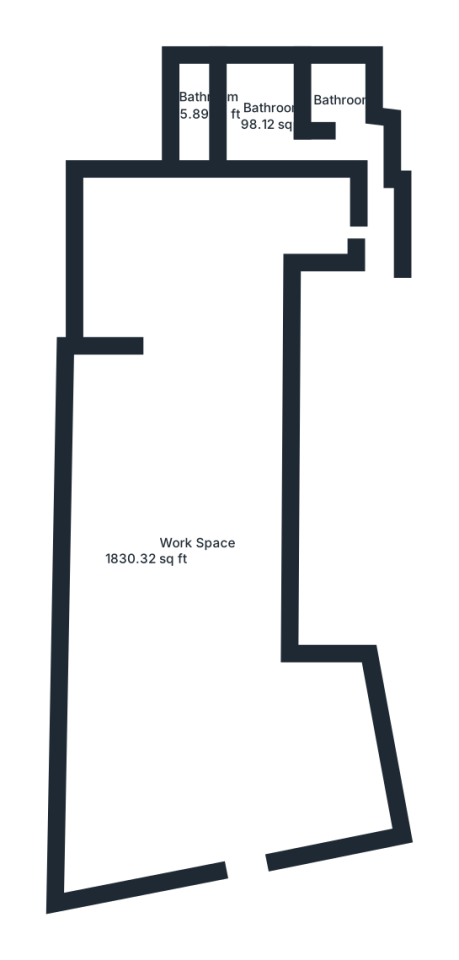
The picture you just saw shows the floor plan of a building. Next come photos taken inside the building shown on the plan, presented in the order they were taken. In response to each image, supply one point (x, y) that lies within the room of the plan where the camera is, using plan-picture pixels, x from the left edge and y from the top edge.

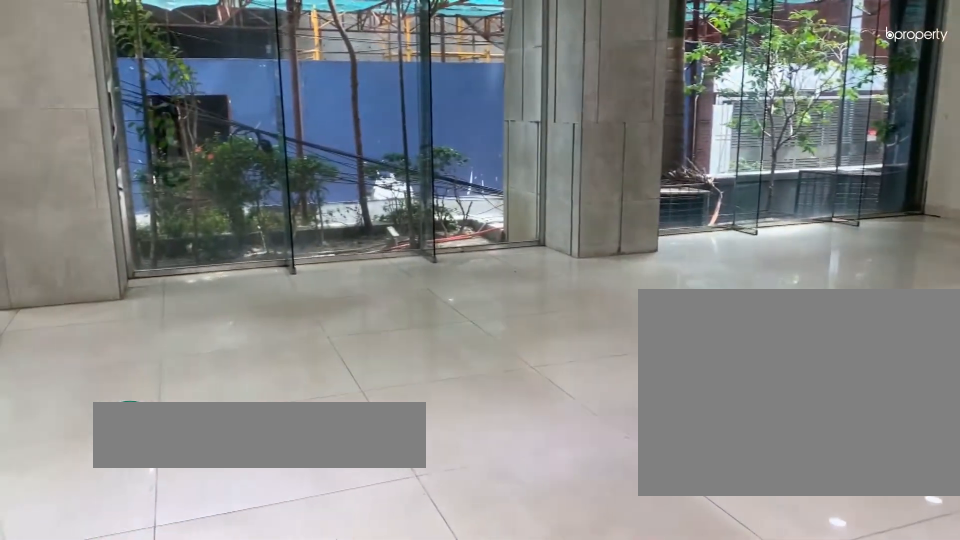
(184, 742)
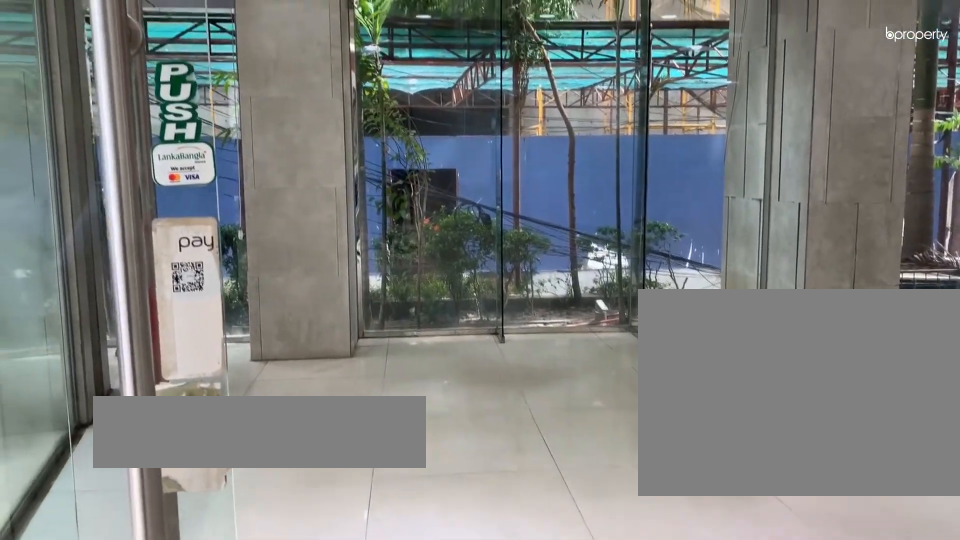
(184, 742)
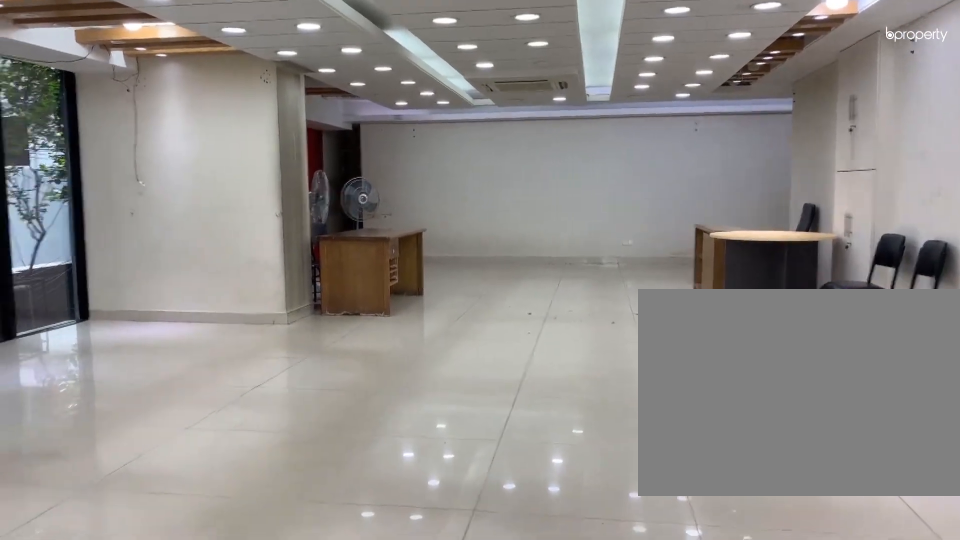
(177, 514)
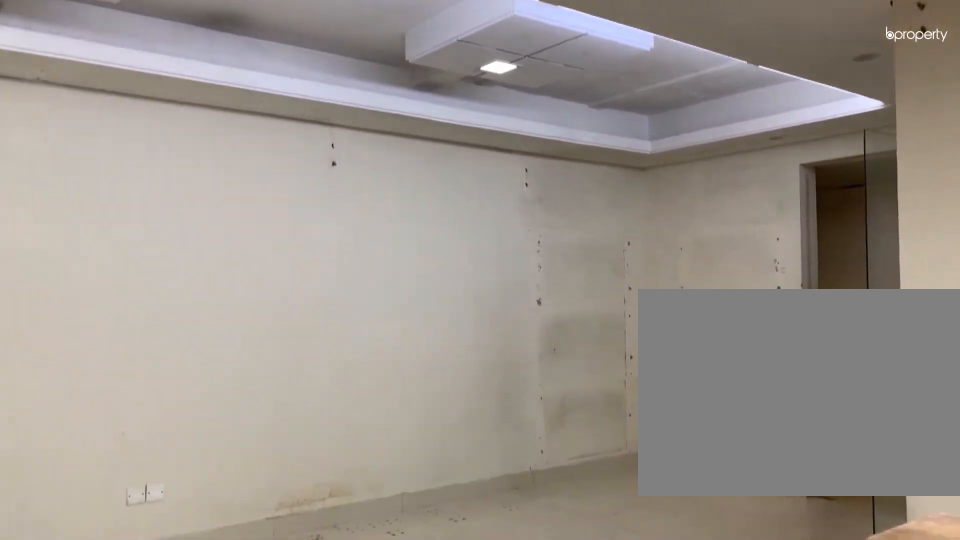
(222, 236)
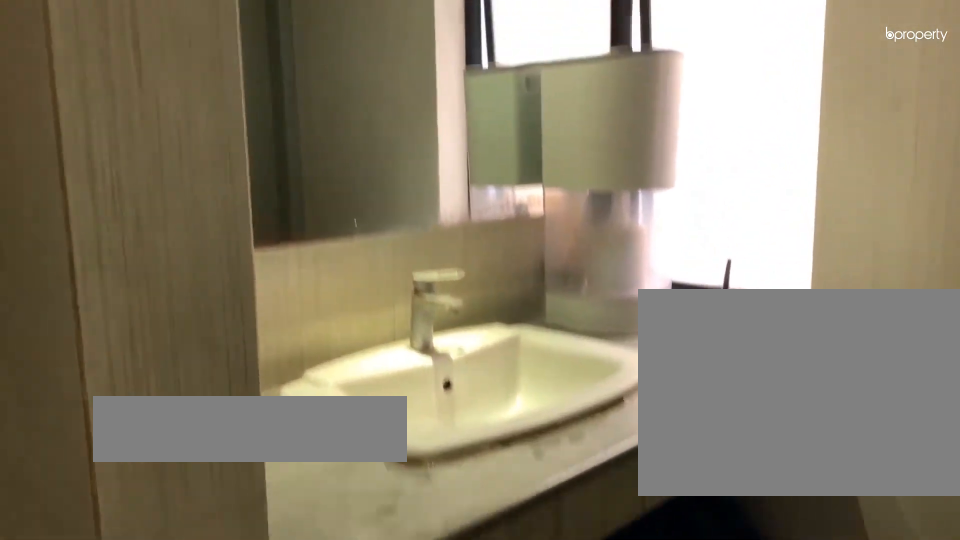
(256, 114)
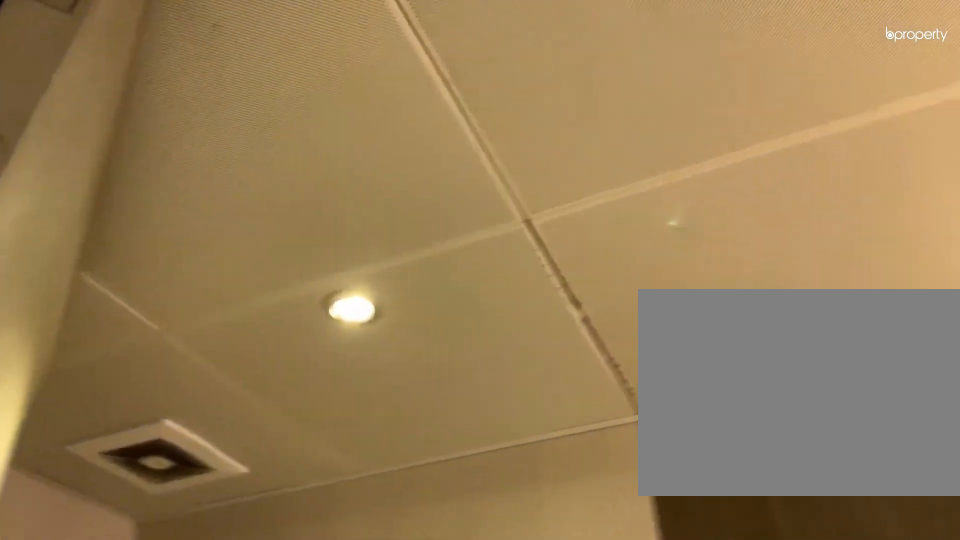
(256, 114)
